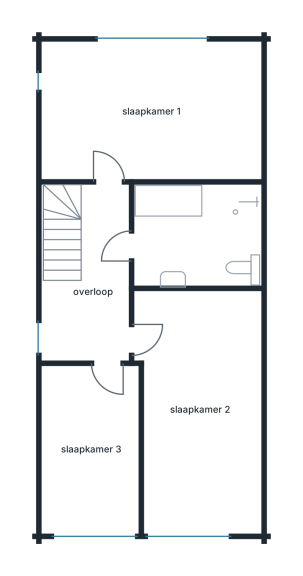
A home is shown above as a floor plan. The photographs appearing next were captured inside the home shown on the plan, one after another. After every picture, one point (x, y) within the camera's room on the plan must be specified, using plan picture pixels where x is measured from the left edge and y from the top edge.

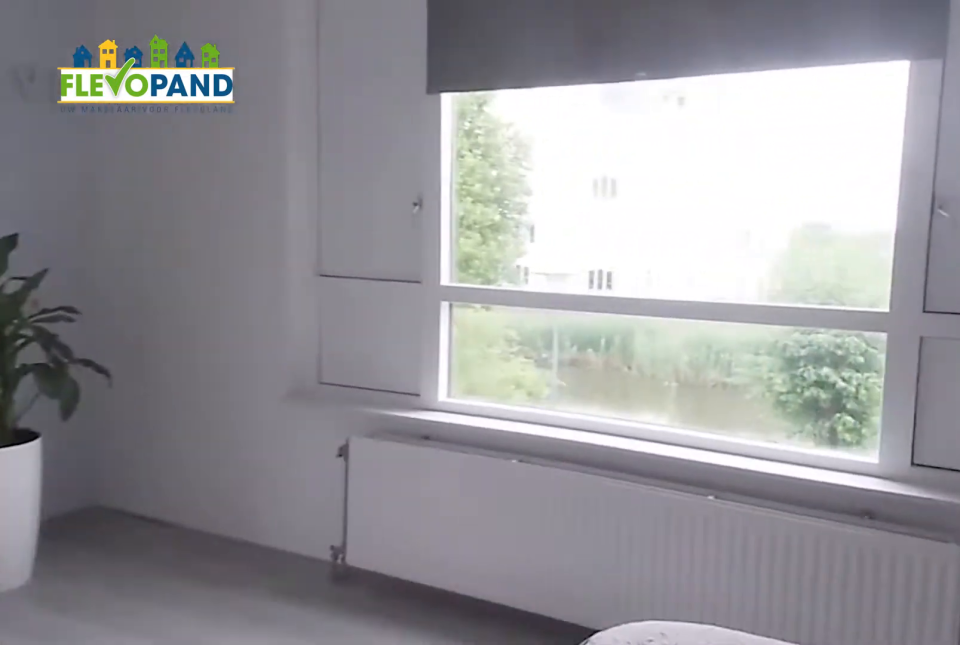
(152, 111)
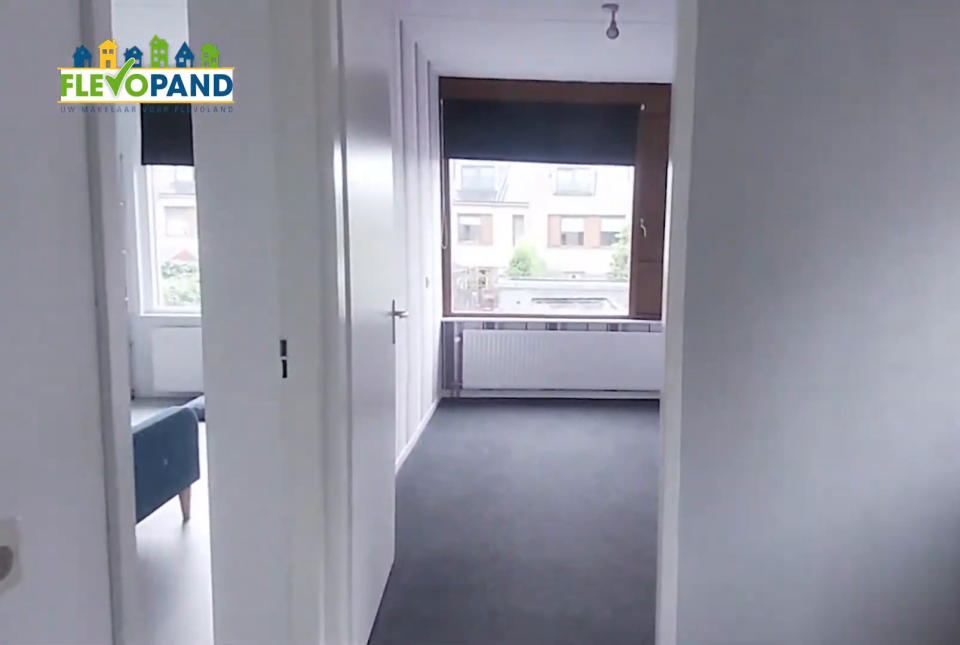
(96, 286)
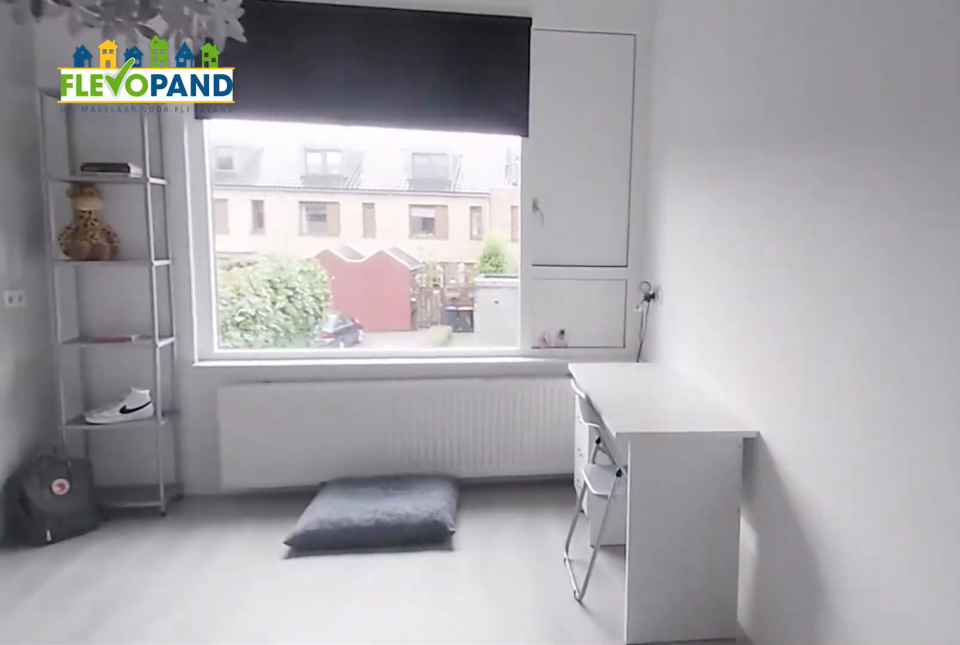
(139, 325)
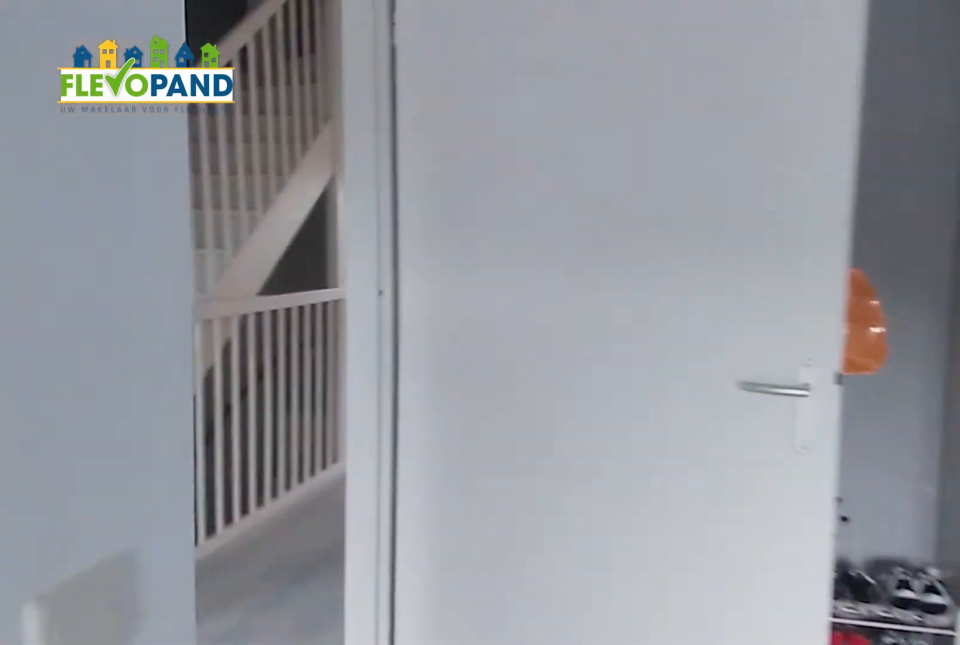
(139, 325)
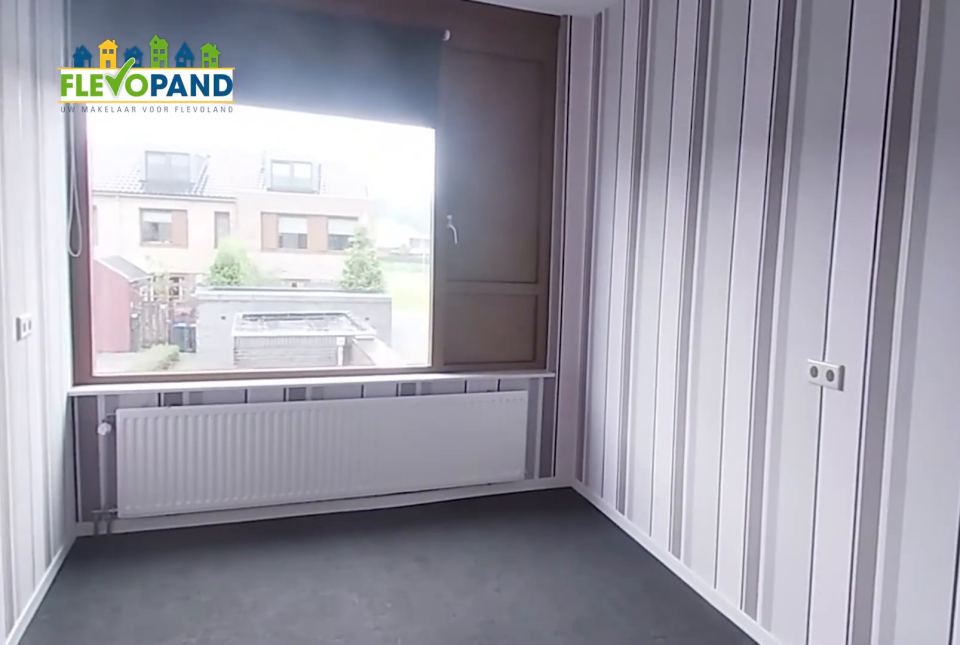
(91, 449)
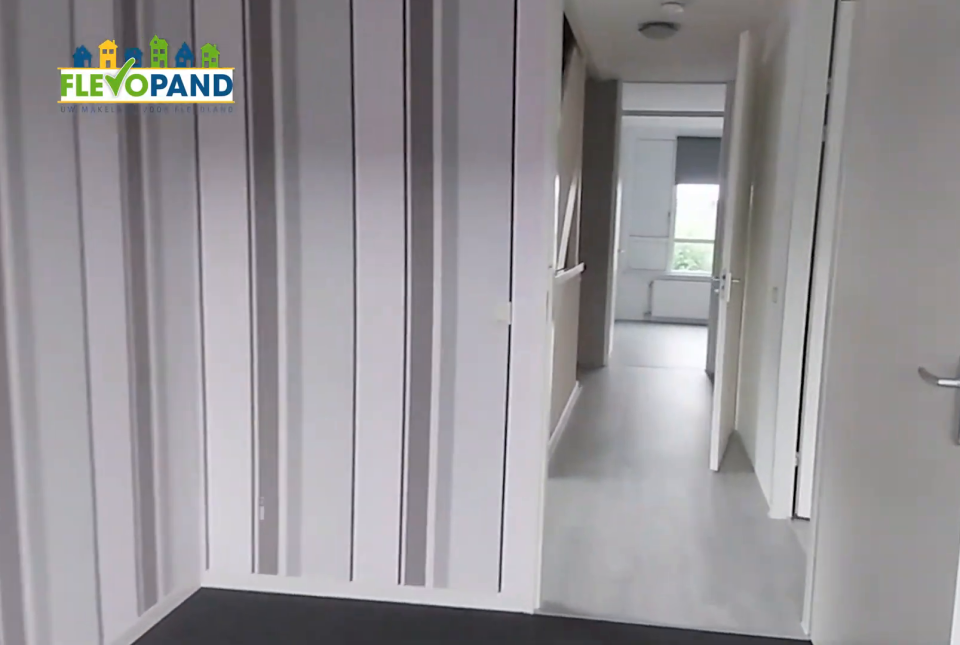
(91, 449)
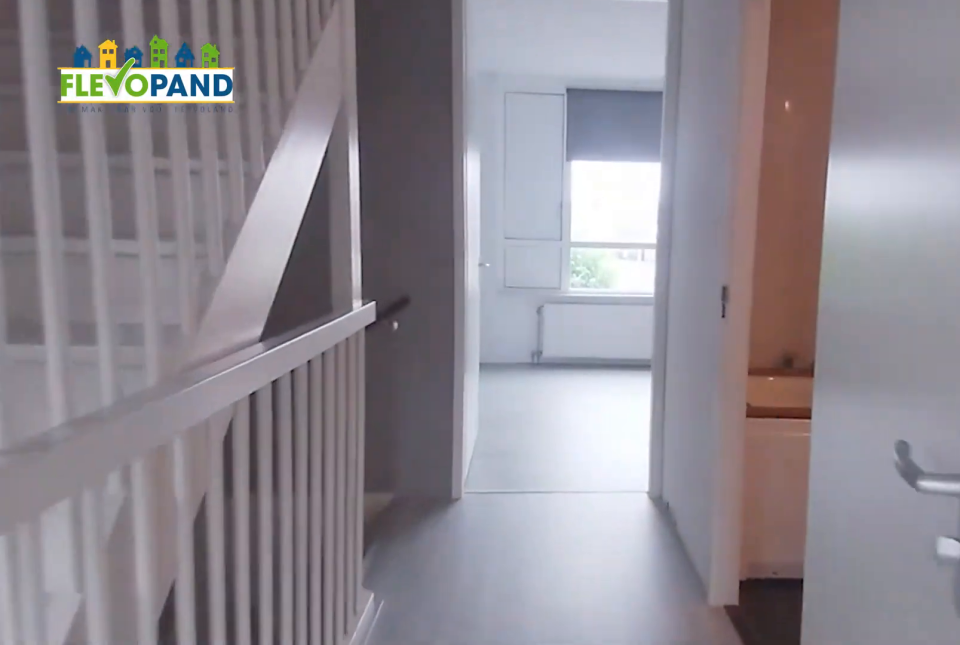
(95, 285)
